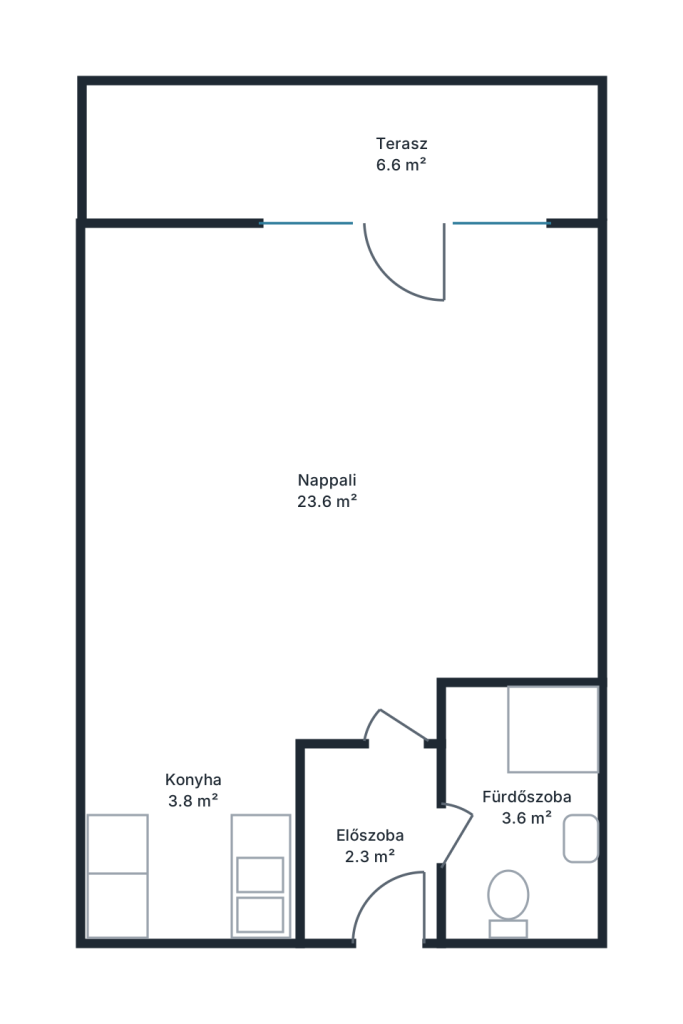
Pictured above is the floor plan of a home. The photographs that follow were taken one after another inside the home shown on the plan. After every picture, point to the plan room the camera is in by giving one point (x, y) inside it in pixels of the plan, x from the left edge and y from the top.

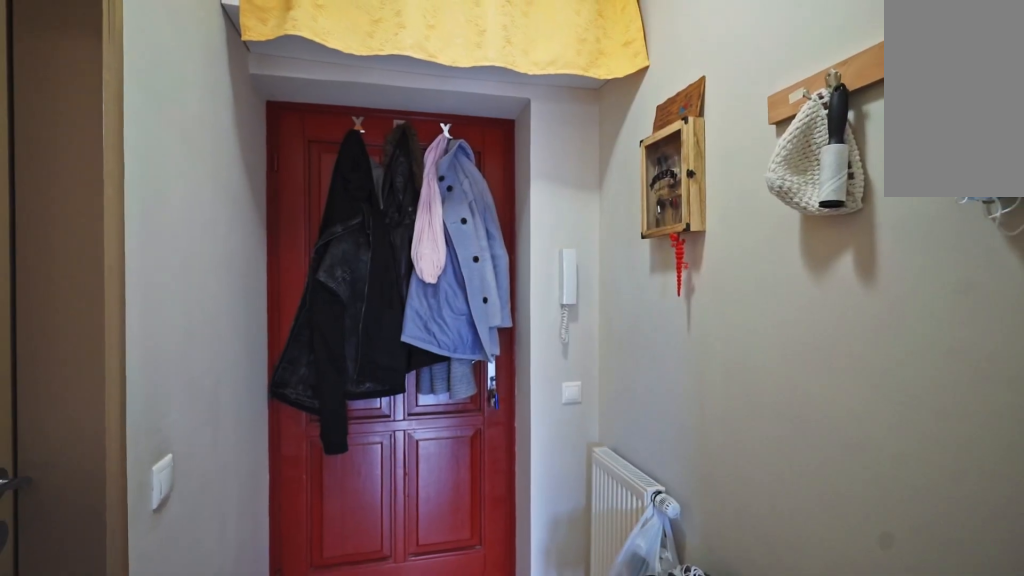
(376, 824)
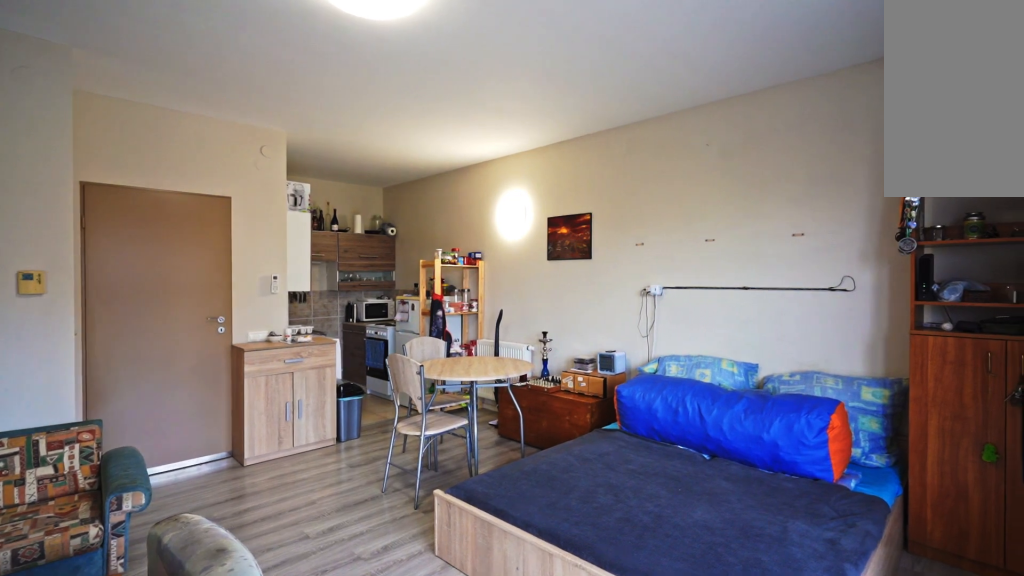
(331, 488)
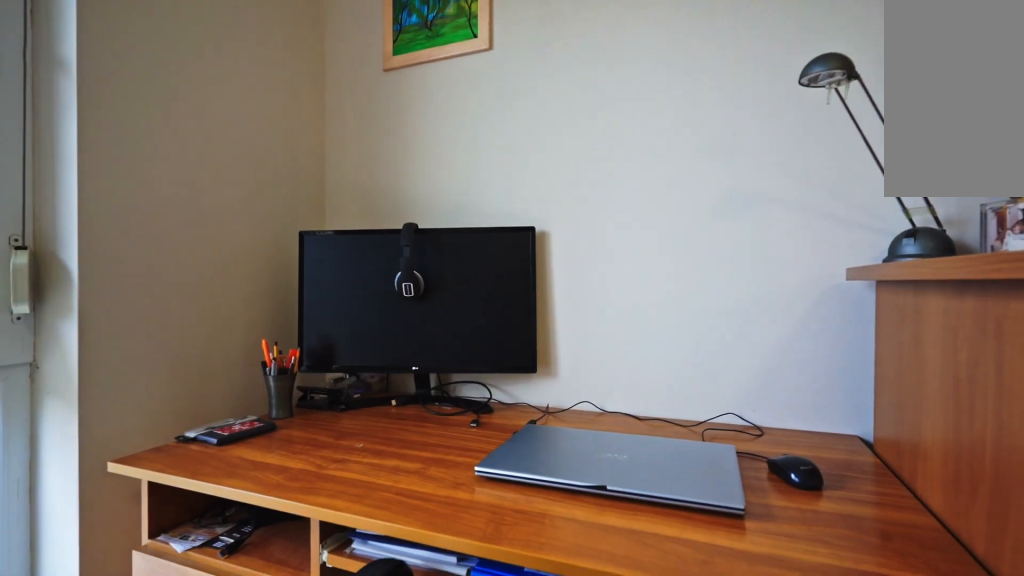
(330, 488)
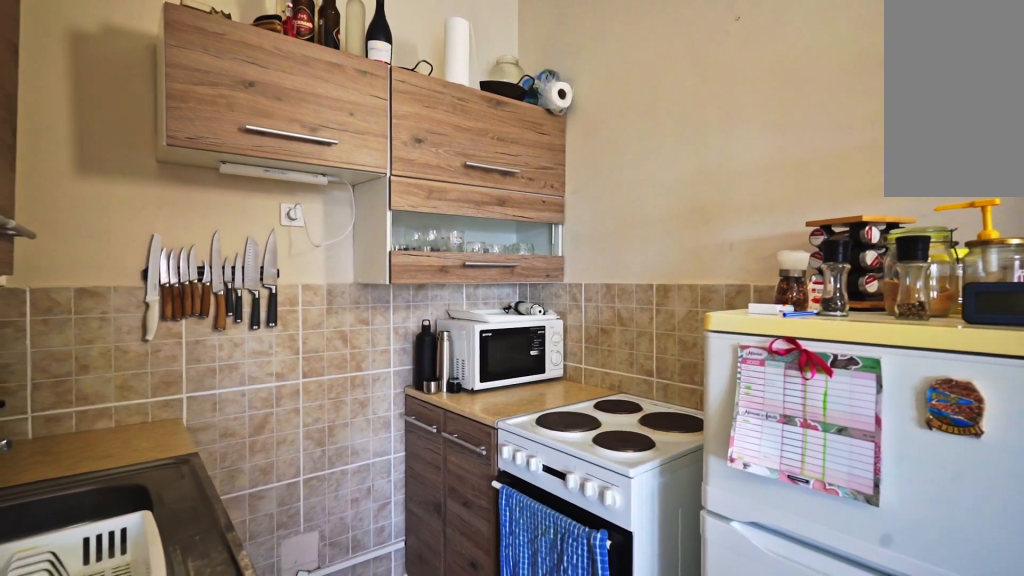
(190, 834)
